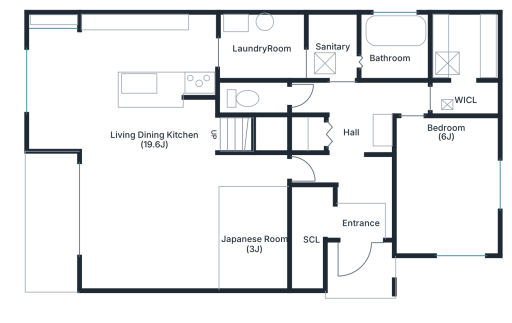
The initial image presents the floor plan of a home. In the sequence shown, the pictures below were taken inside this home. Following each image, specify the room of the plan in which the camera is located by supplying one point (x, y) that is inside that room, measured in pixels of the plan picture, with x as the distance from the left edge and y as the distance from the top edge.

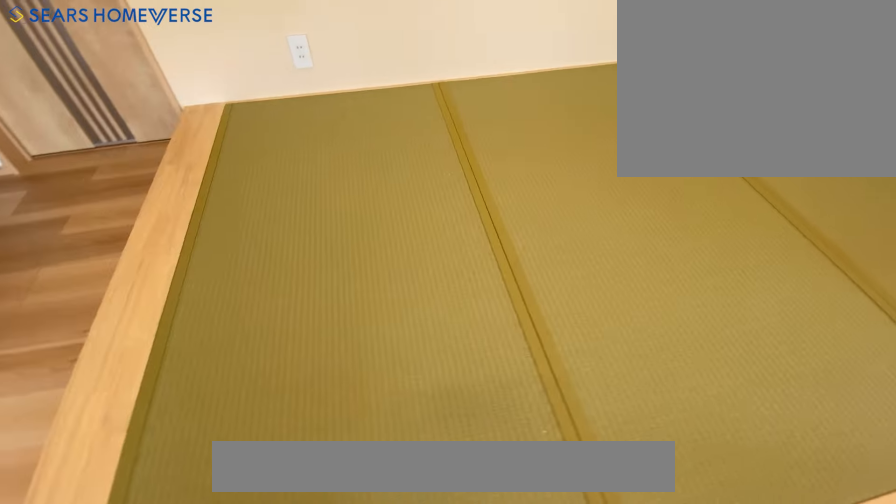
(256, 239)
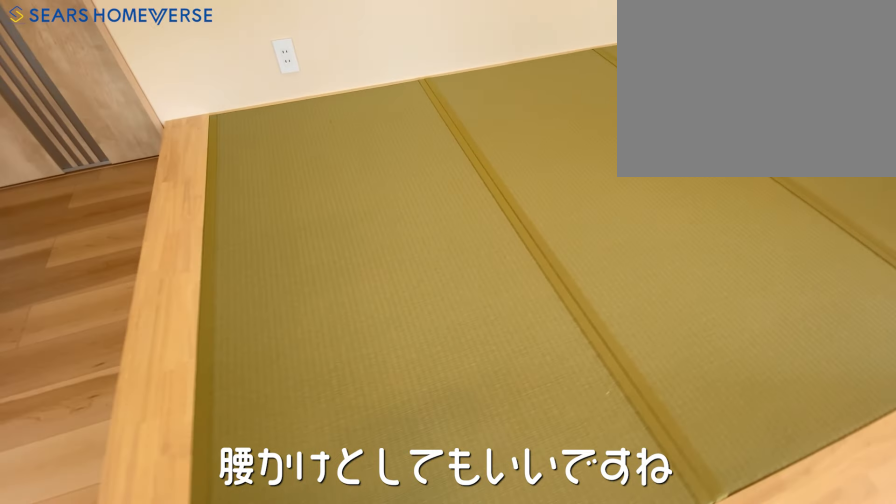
(256, 239)
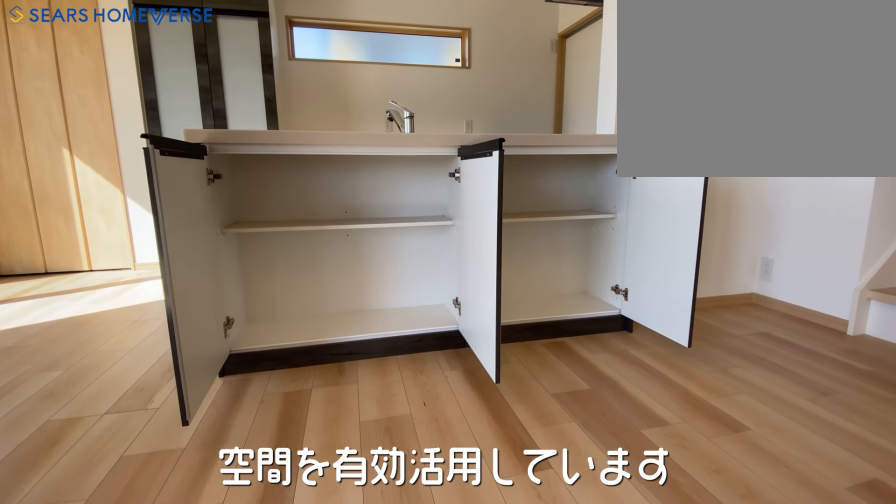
(154, 50)
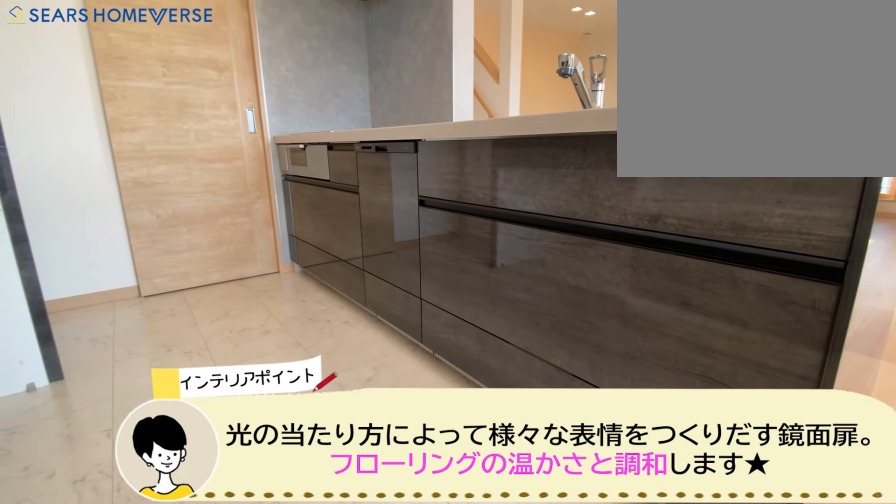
(154, 50)
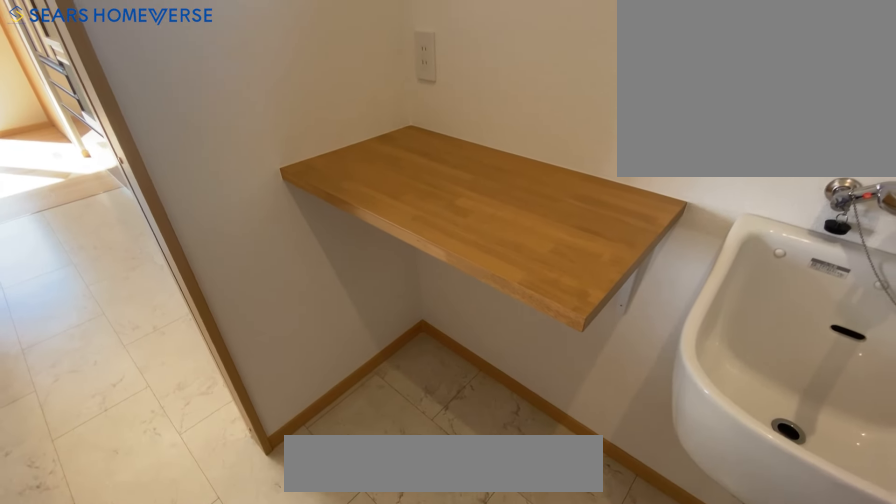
(263, 52)
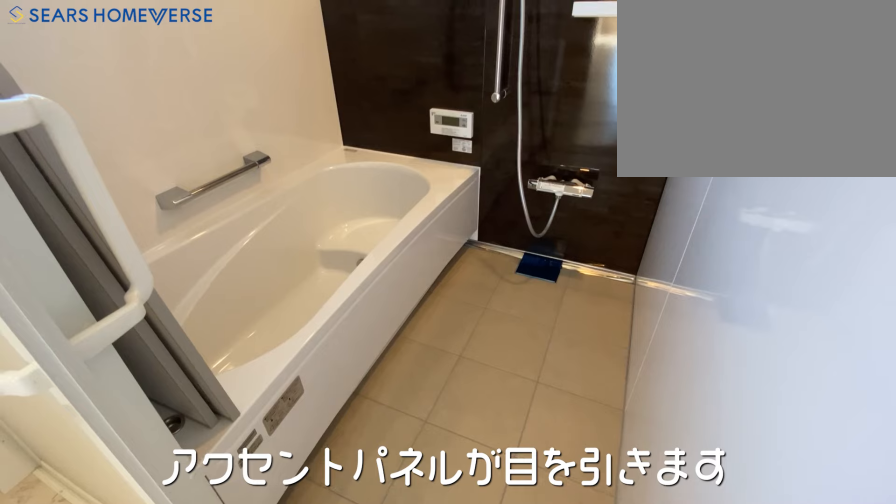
(397, 51)
